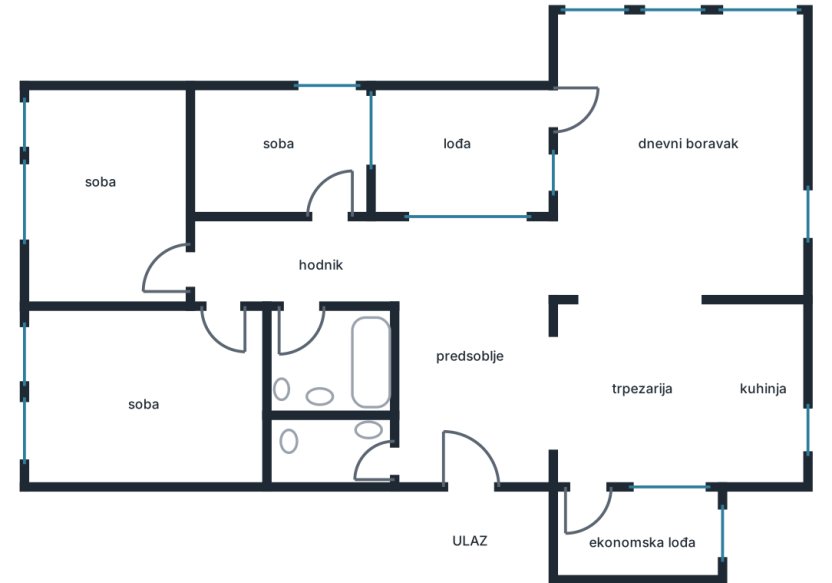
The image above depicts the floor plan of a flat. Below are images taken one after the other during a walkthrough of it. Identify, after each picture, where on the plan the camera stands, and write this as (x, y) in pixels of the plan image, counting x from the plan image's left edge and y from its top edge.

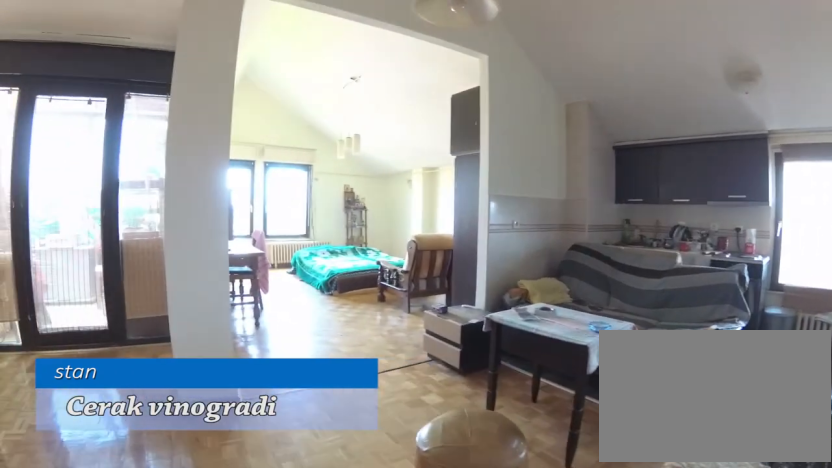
(483, 457)
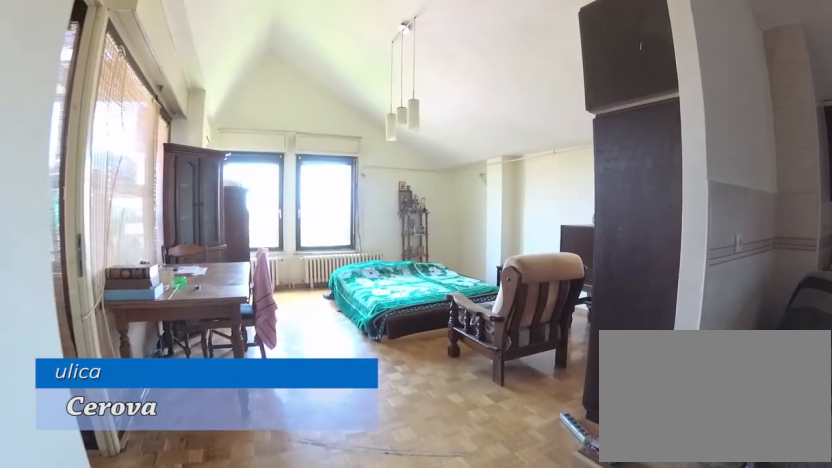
(605, 370)
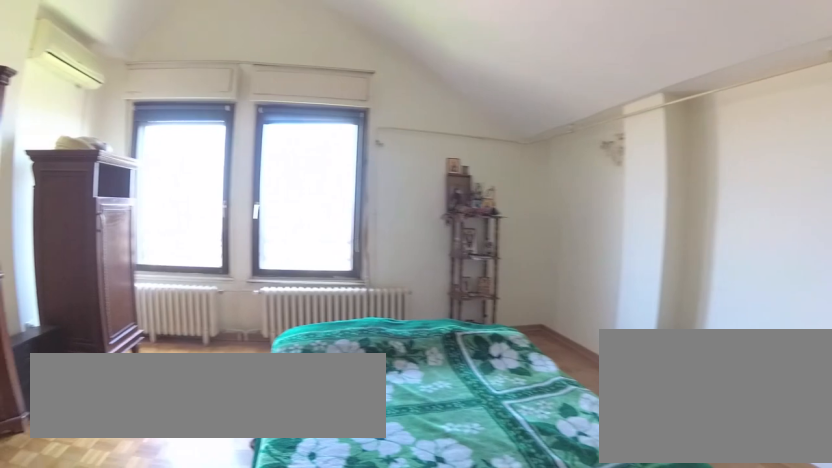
(678, 236)
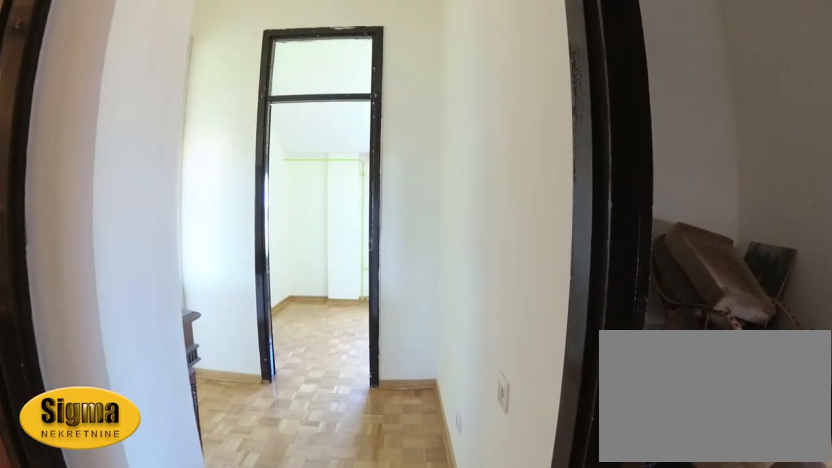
(380, 253)
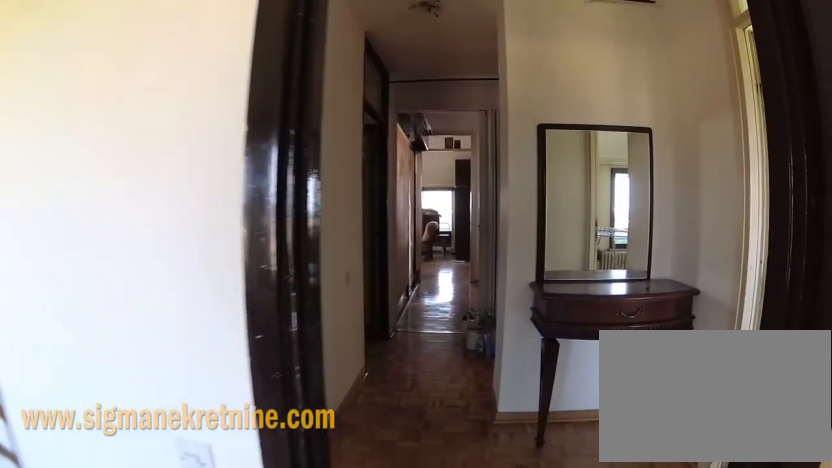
(85, 264)
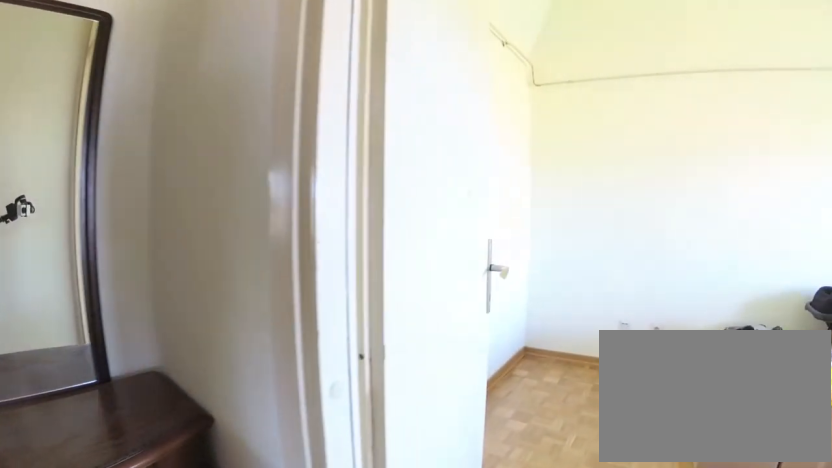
(210, 256)
